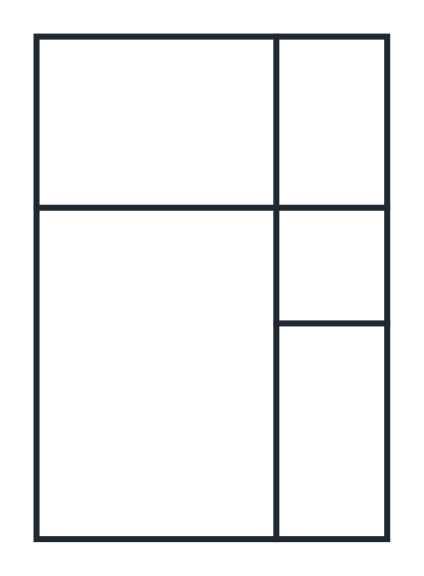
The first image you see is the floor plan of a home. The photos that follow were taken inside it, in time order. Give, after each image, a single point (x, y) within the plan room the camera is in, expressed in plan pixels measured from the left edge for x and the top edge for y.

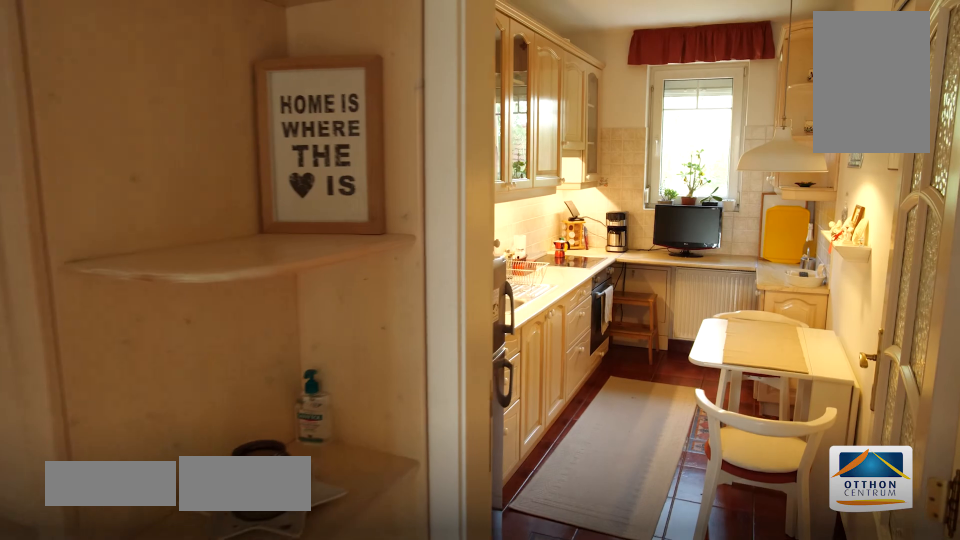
(326, 426)
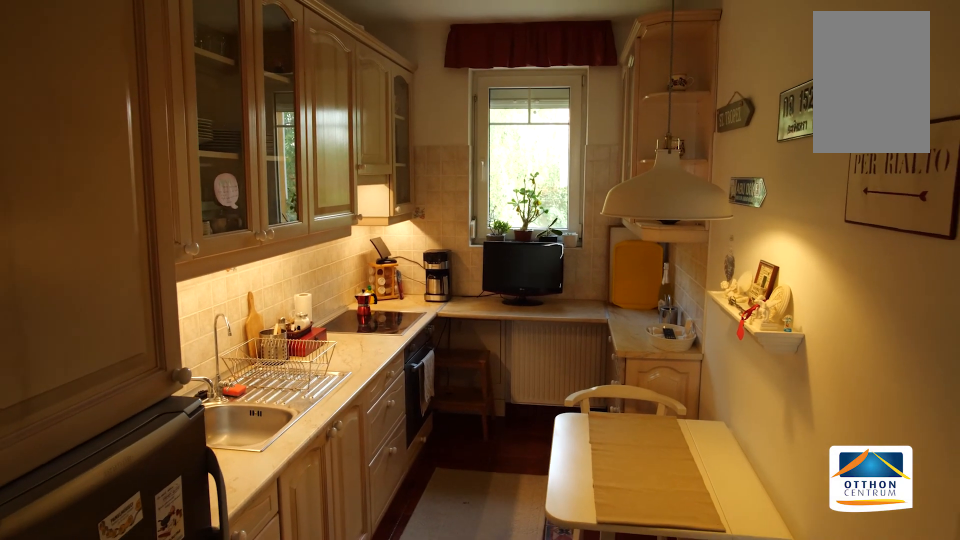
(325, 426)
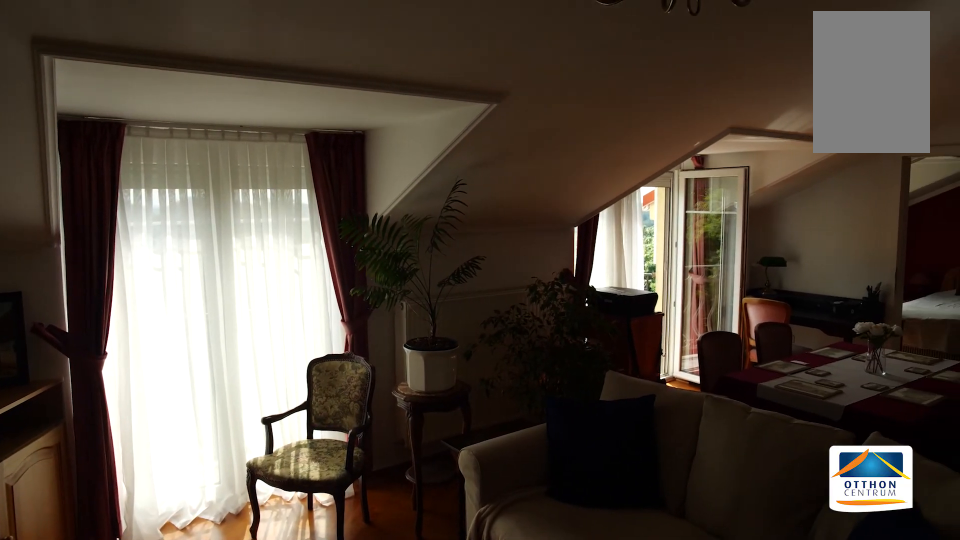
(164, 374)
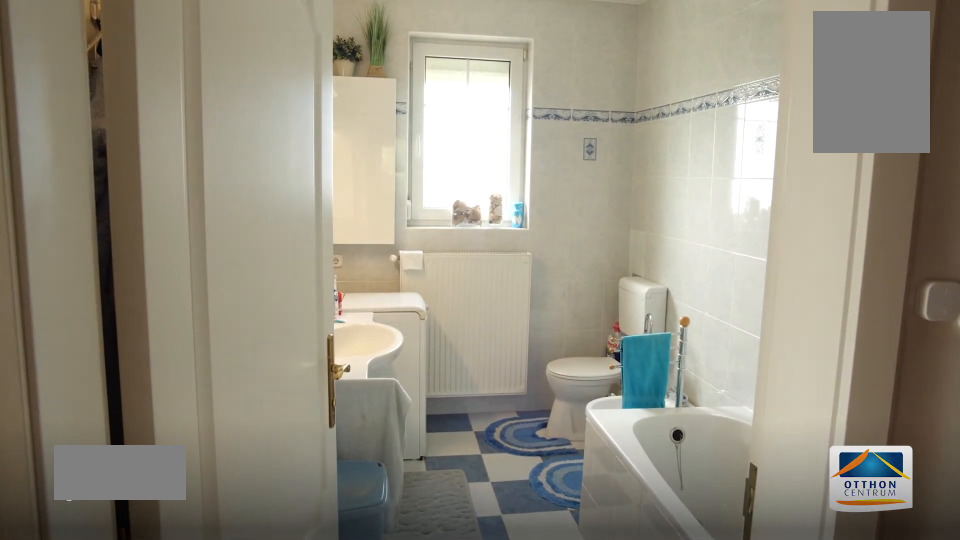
(330, 128)
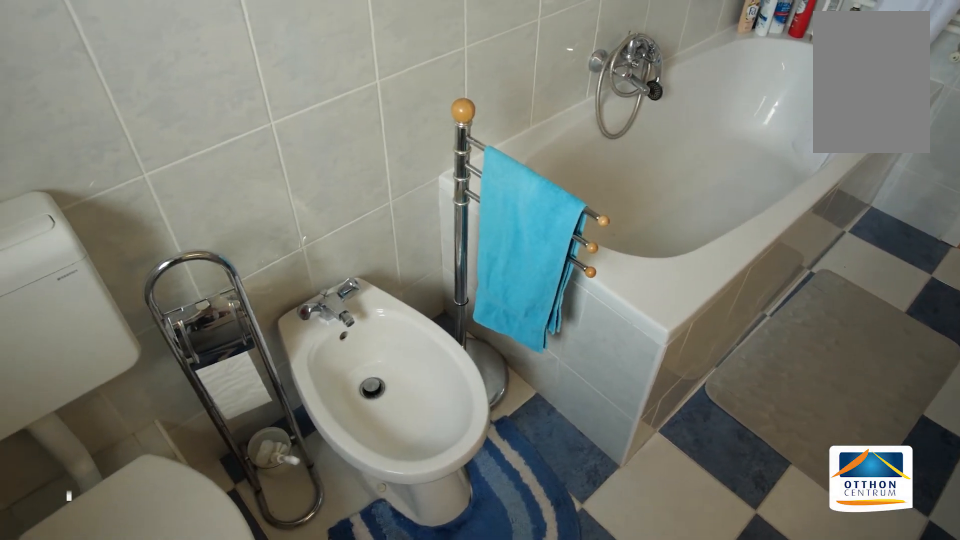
(330, 128)
